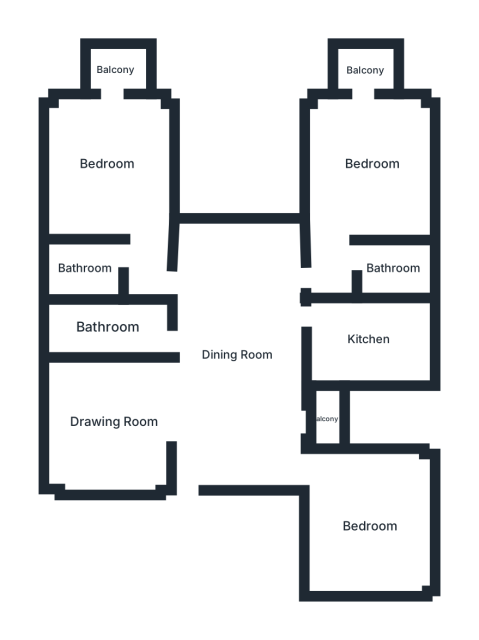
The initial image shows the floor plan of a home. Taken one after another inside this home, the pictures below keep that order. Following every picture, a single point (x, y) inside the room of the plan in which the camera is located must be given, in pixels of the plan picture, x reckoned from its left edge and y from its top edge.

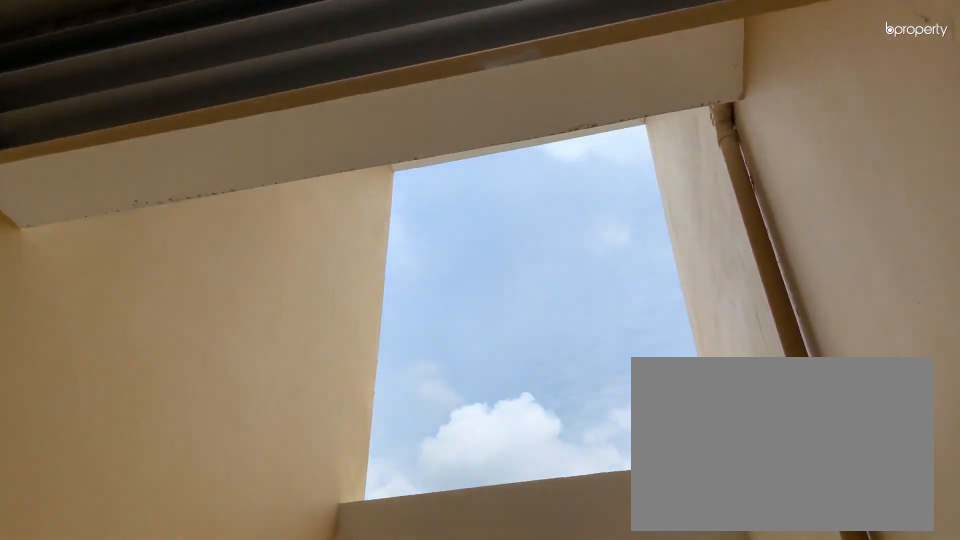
(323, 420)
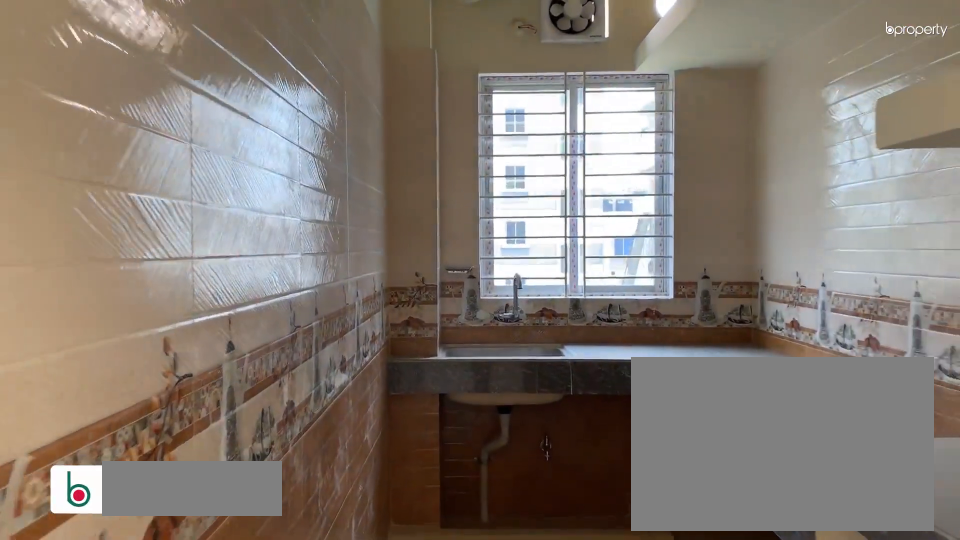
(364, 339)
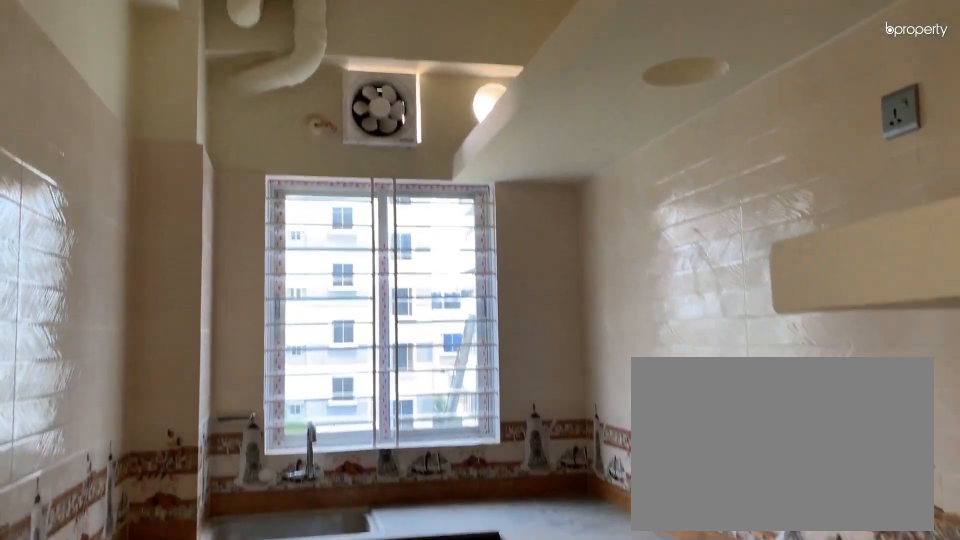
(363, 339)
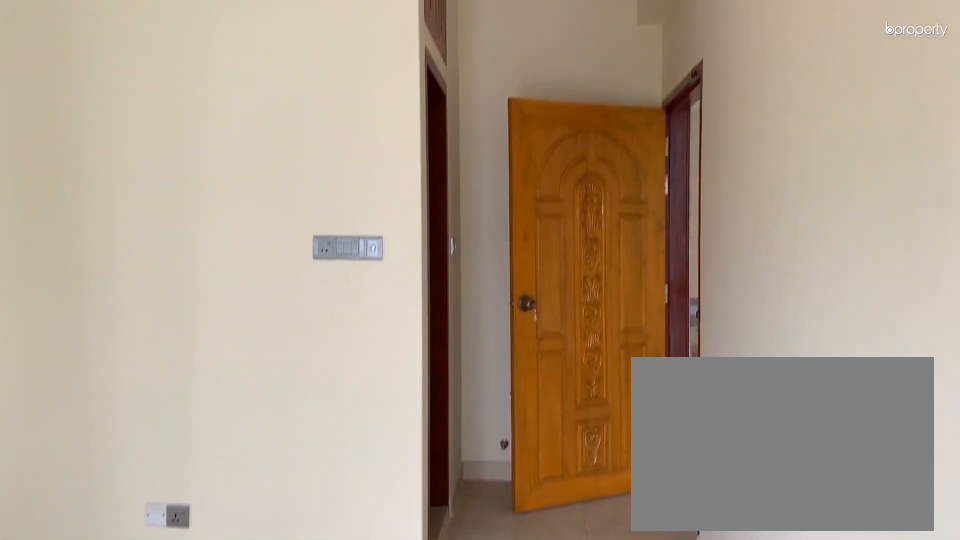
(369, 165)
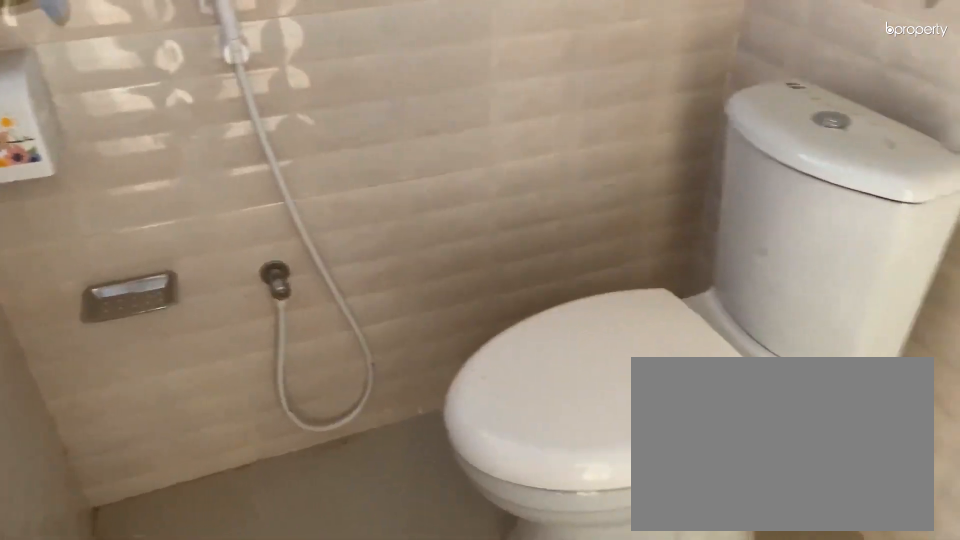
(393, 270)
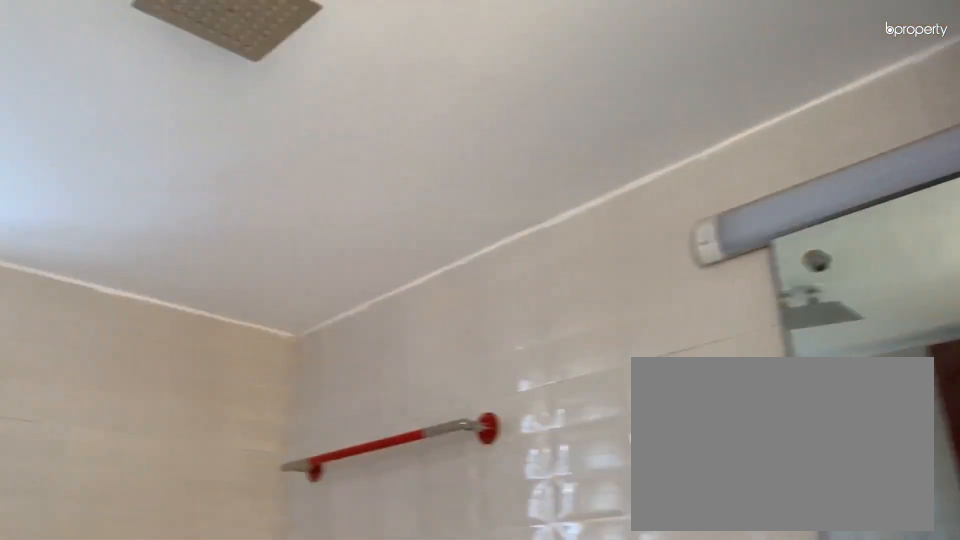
(393, 270)
